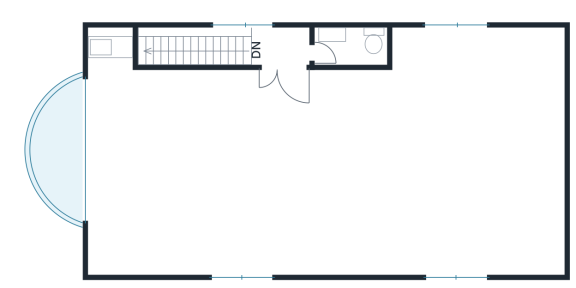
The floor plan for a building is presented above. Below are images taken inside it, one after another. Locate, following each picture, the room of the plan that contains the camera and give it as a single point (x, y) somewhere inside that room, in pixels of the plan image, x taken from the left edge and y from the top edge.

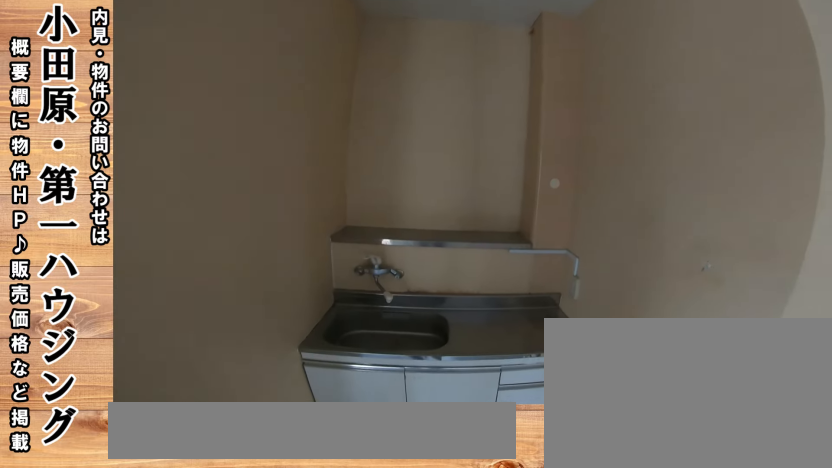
(119, 65)
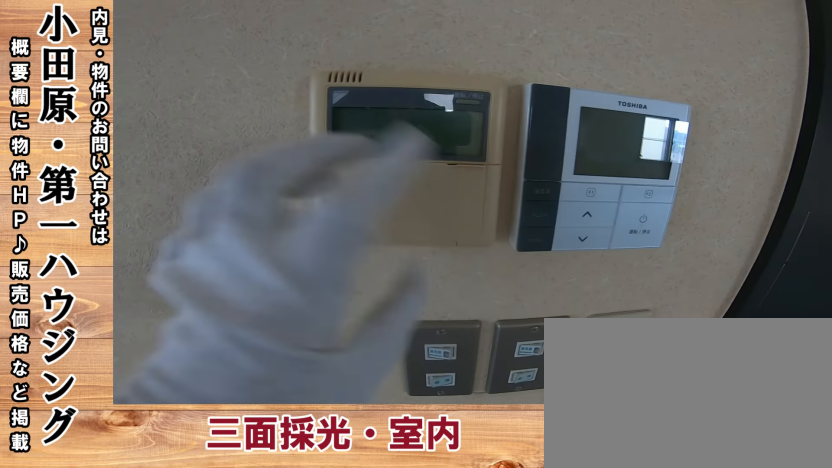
(323, 161)
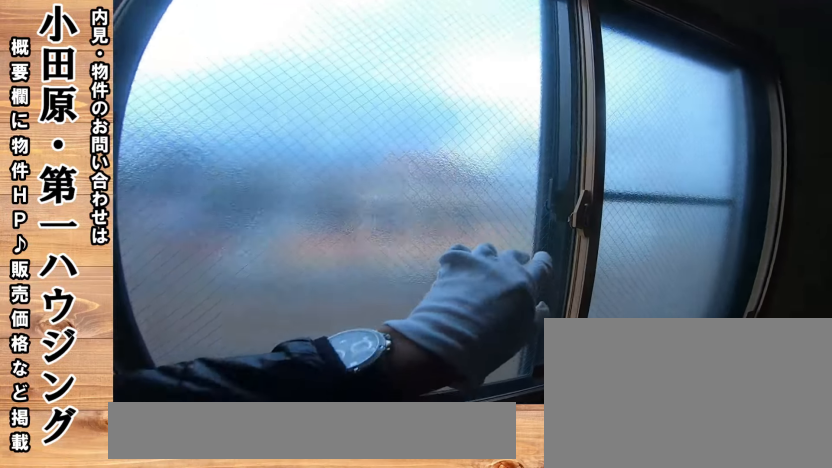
(323, 161)
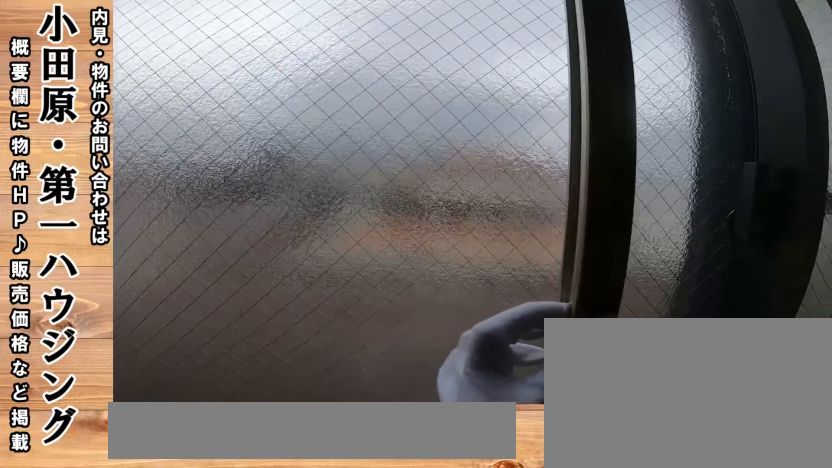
(323, 161)
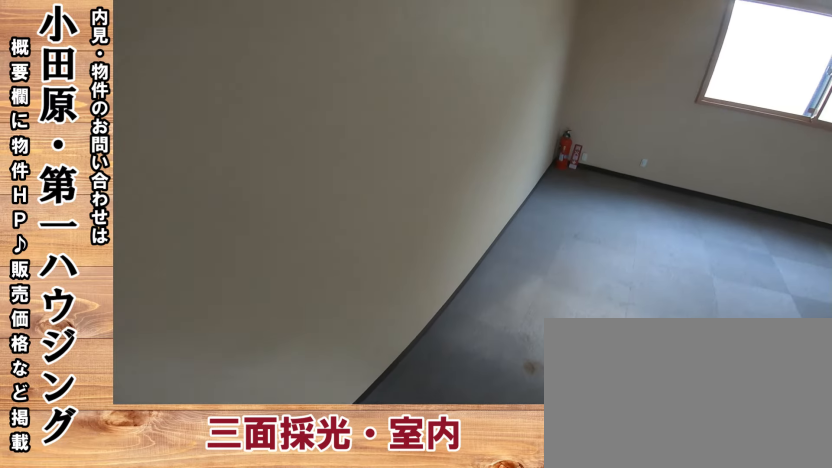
(323, 153)
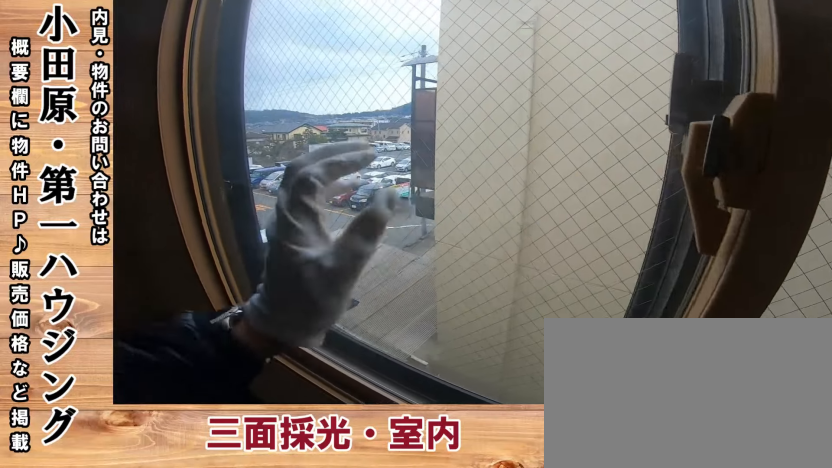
(323, 153)
